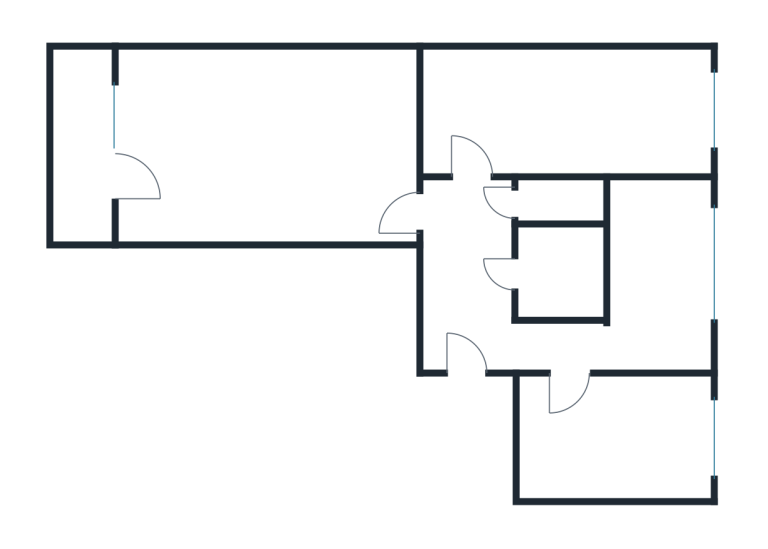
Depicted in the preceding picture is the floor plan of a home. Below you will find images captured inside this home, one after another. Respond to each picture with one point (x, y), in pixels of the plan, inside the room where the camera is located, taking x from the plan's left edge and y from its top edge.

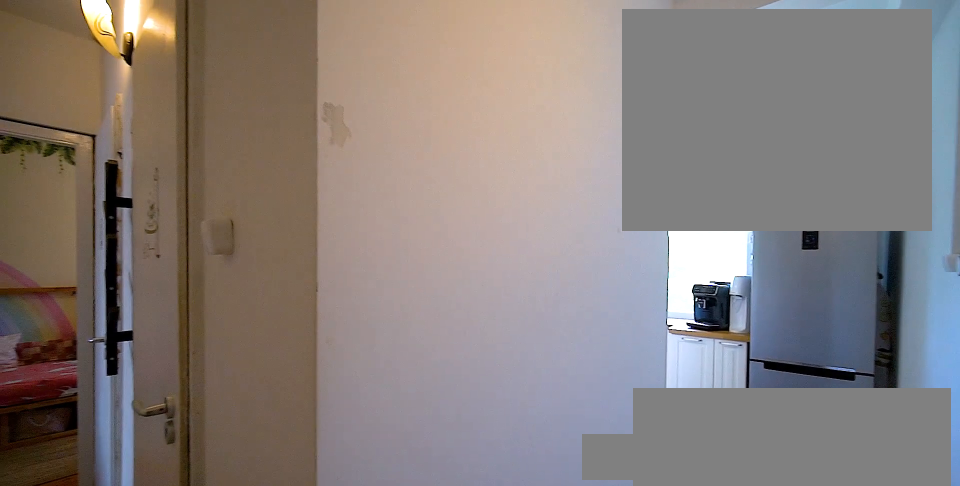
(459, 327)
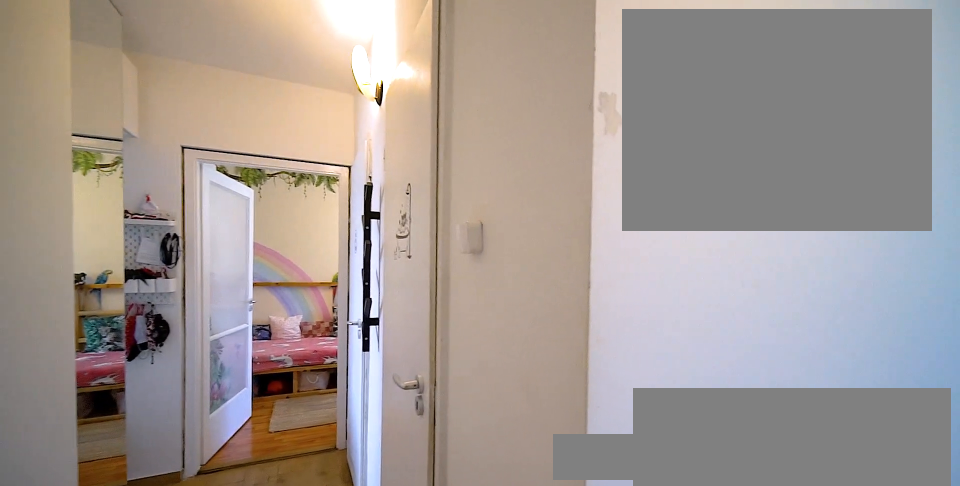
(459, 327)
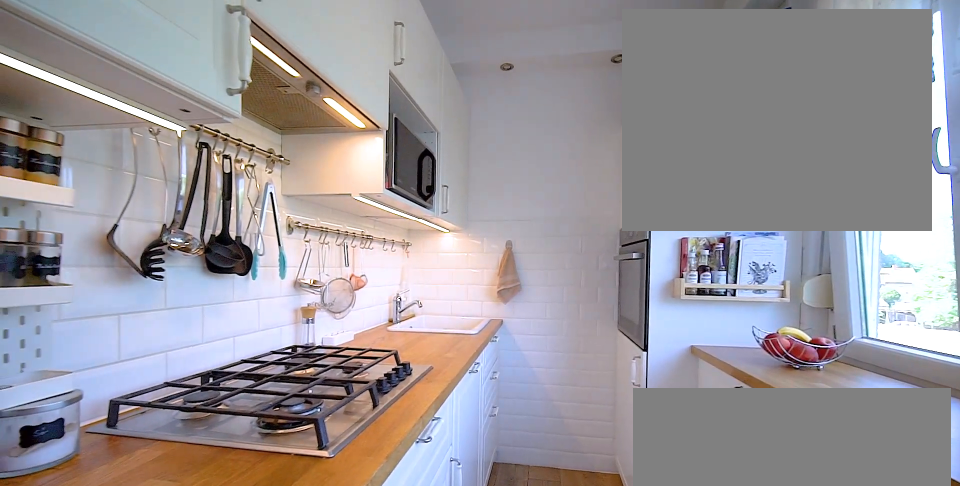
(663, 278)
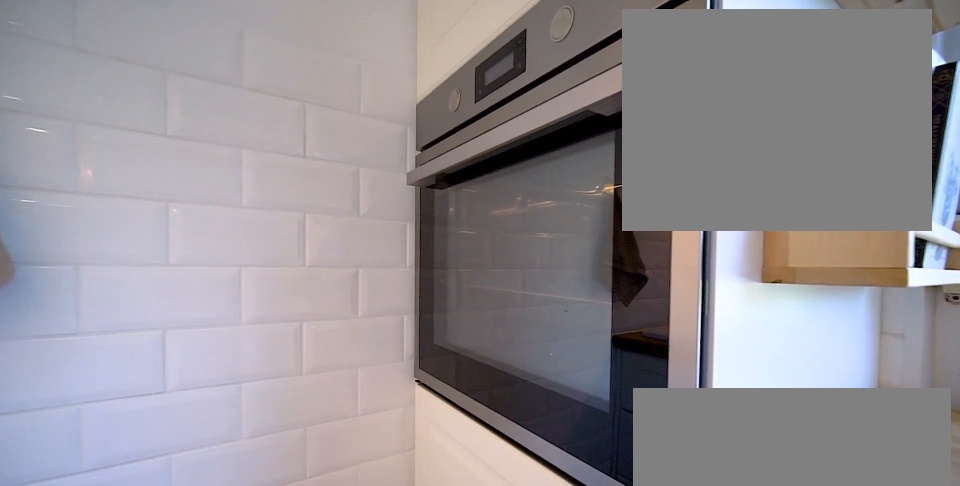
(662, 278)
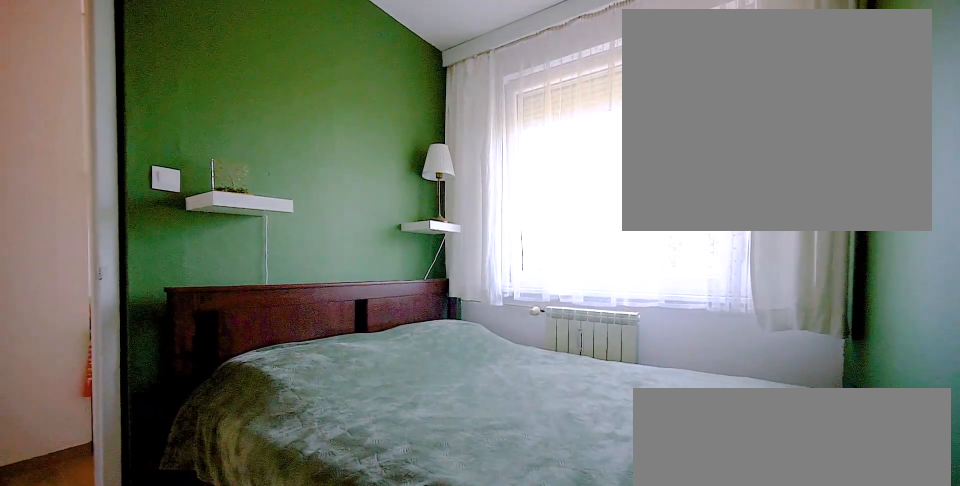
(617, 440)
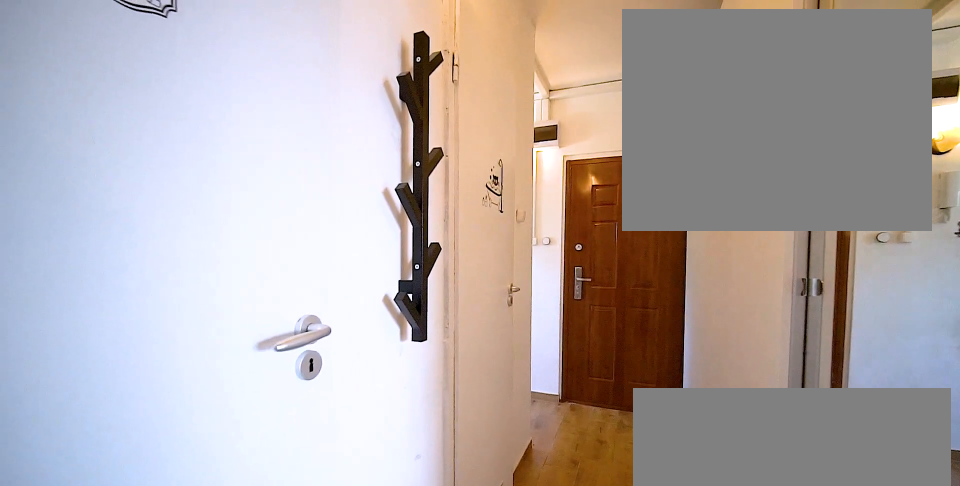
(460, 229)
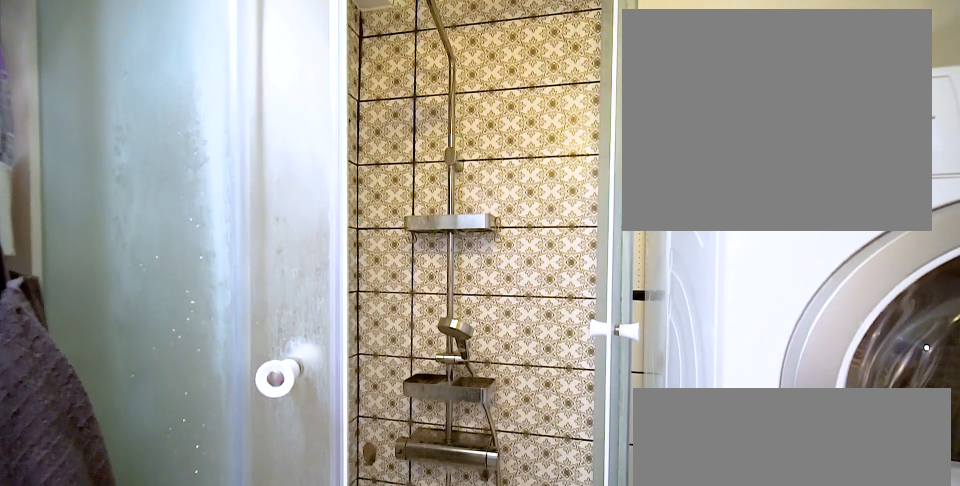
(559, 272)
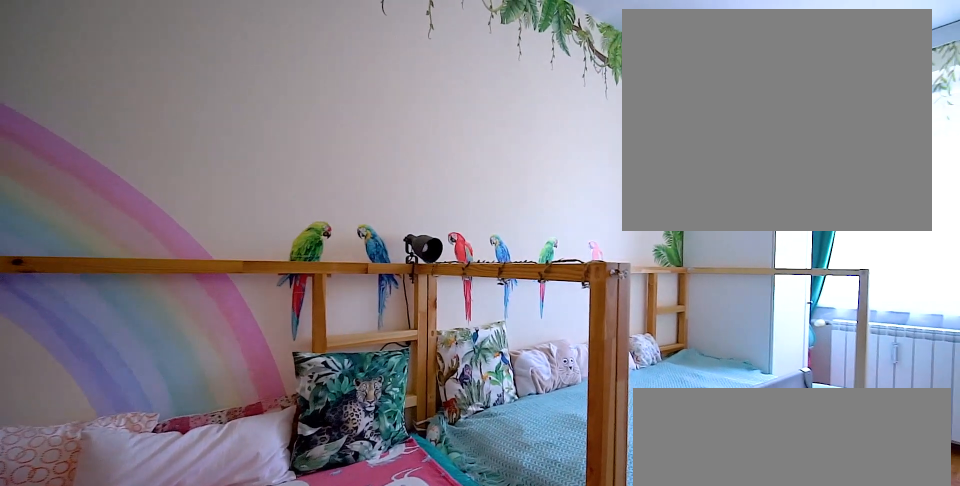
(585, 113)
